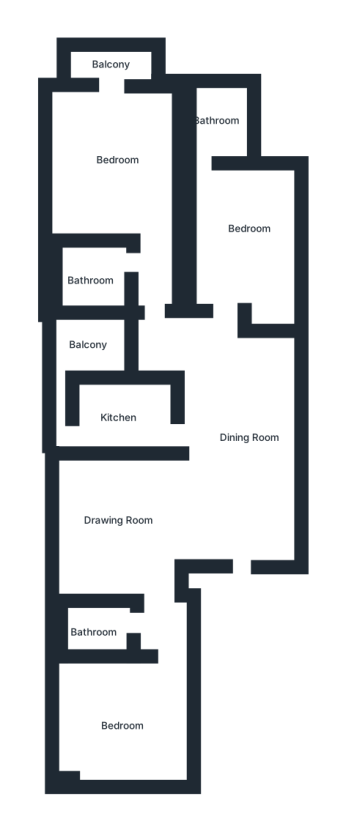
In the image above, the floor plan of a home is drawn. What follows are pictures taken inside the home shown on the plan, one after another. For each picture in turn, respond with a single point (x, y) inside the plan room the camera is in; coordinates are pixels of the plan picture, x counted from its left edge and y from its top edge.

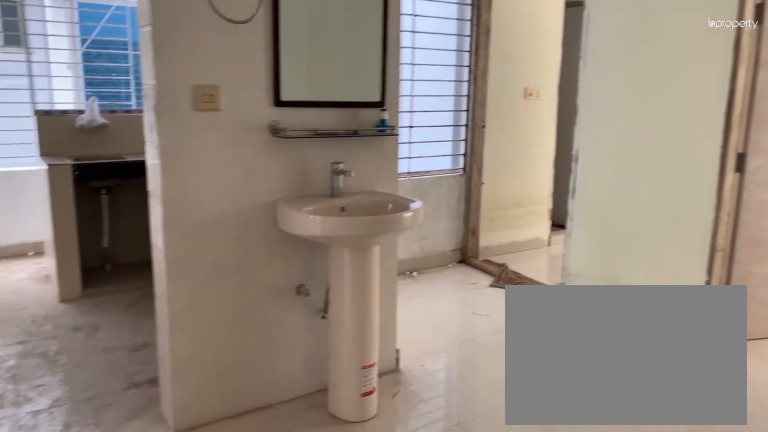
(238, 426)
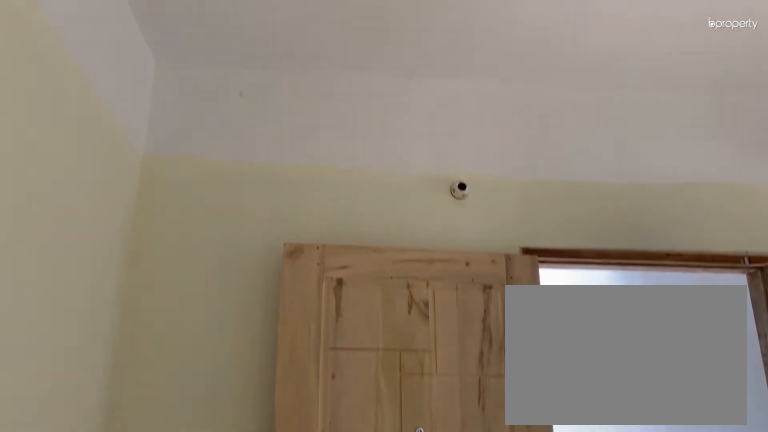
(238, 426)
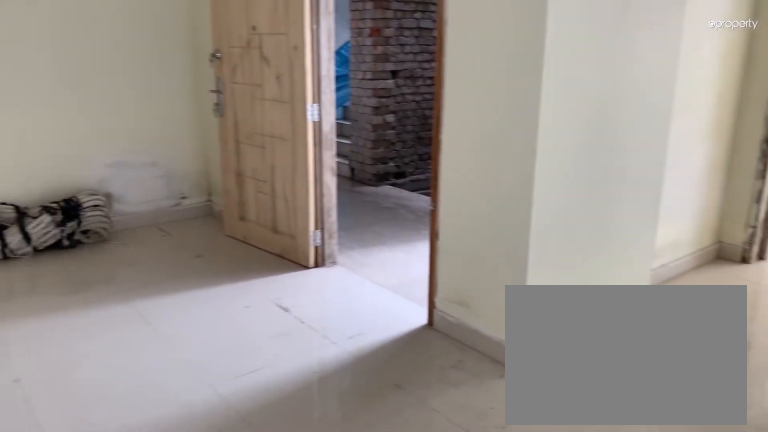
(111, 514)
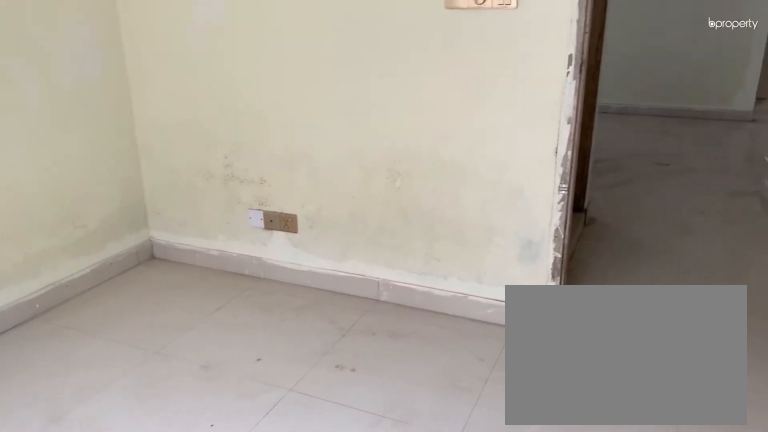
(121, 722)
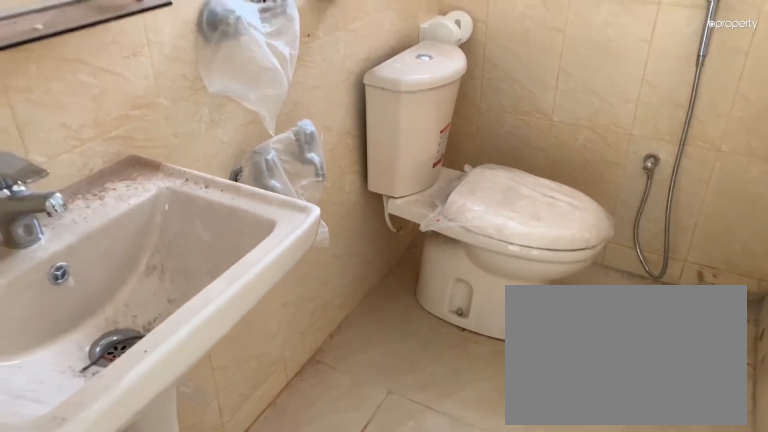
(100, 624)
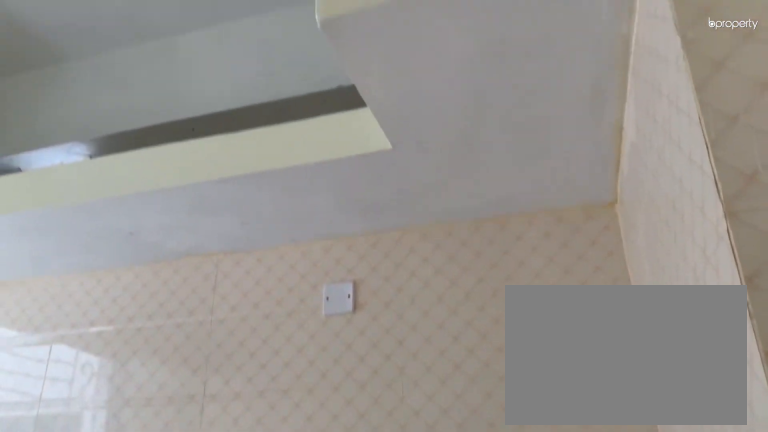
(123, 413)
